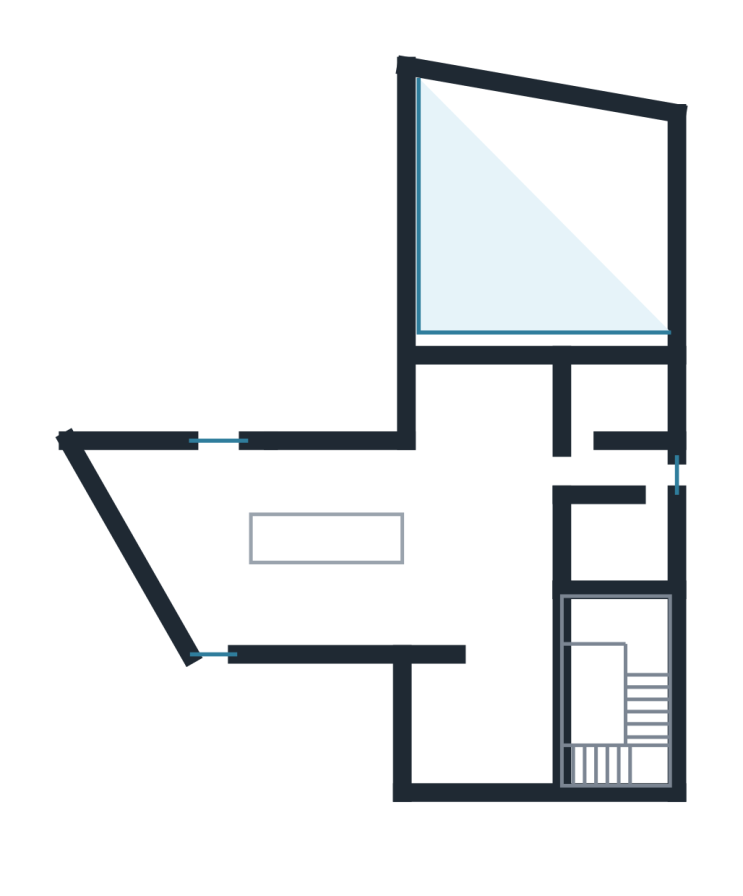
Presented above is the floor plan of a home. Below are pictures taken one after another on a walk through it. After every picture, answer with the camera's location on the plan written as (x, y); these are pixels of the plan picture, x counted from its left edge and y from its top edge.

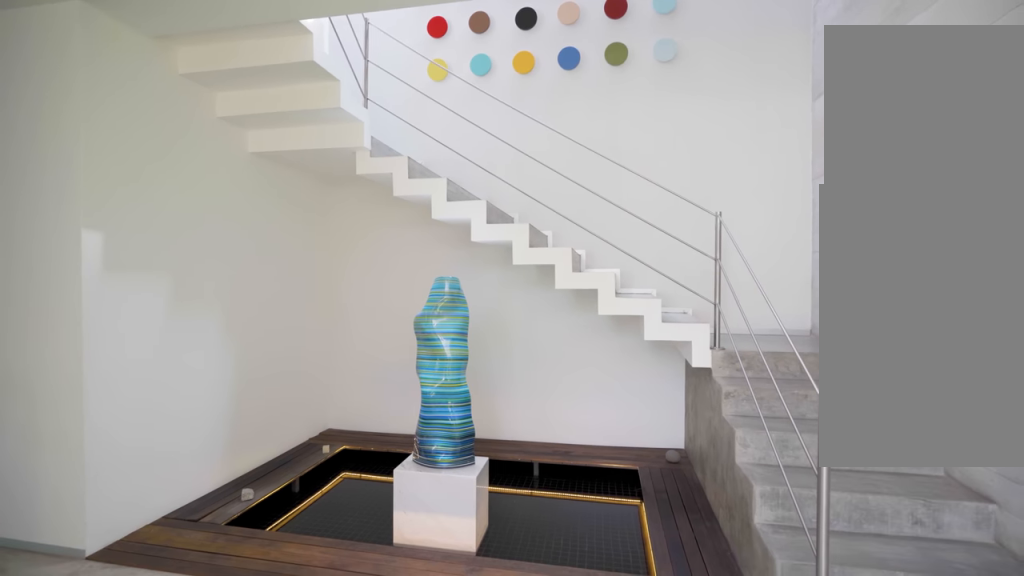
(448, 719)
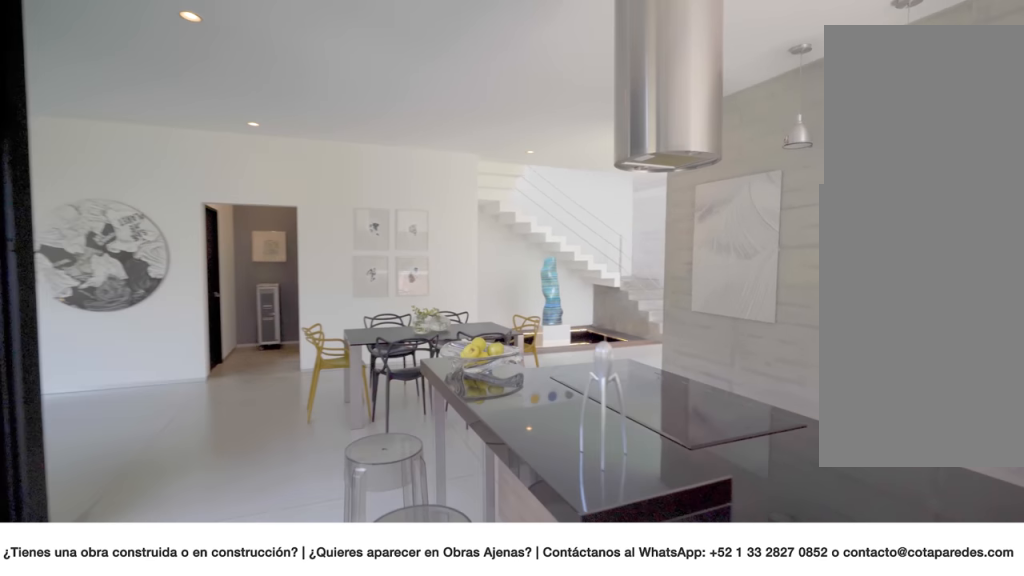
(219, 540)
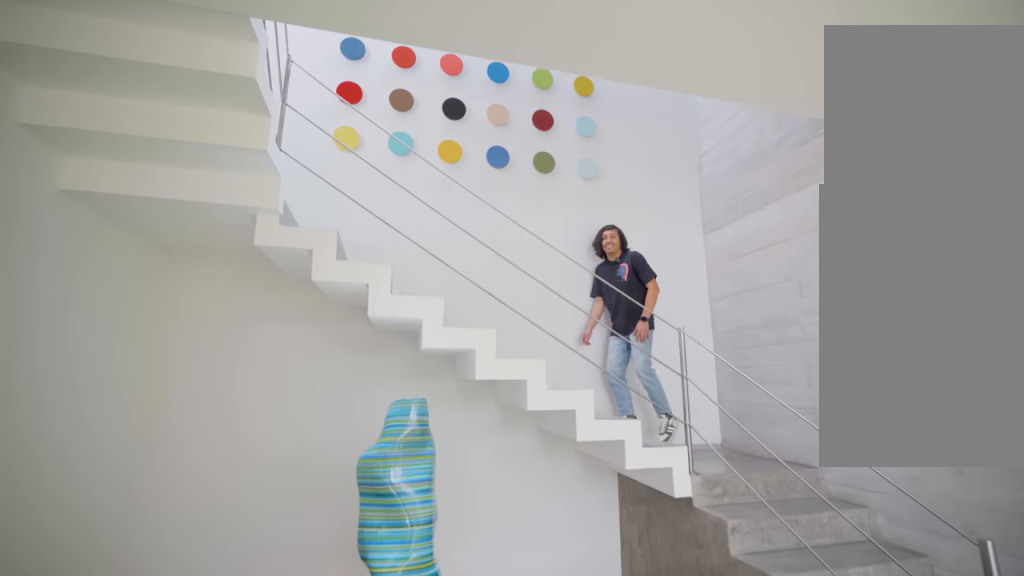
(526, 677)
